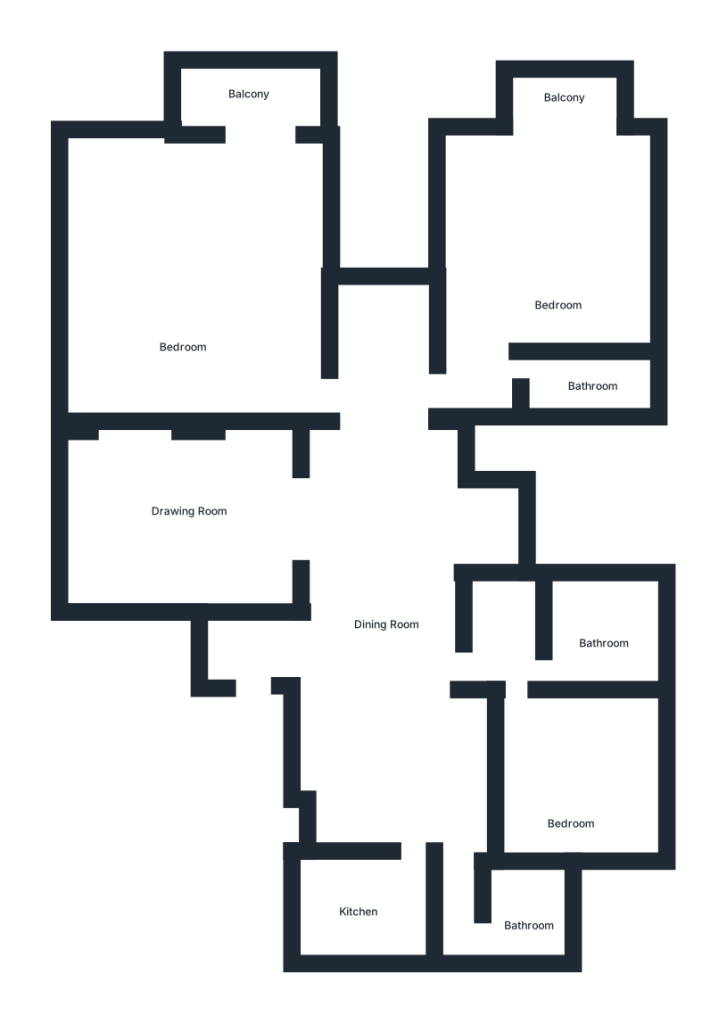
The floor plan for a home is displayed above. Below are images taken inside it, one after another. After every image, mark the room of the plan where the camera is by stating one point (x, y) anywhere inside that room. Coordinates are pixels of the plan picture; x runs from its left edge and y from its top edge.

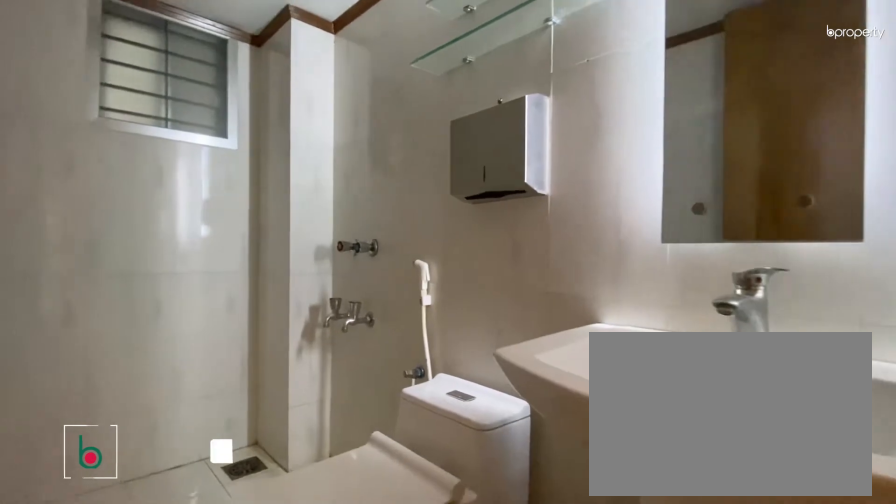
(593, 388)
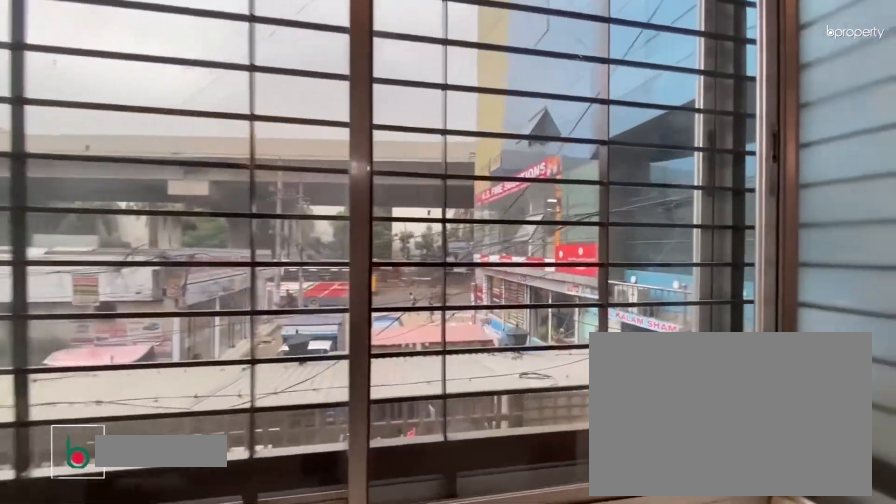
(567, 104)
